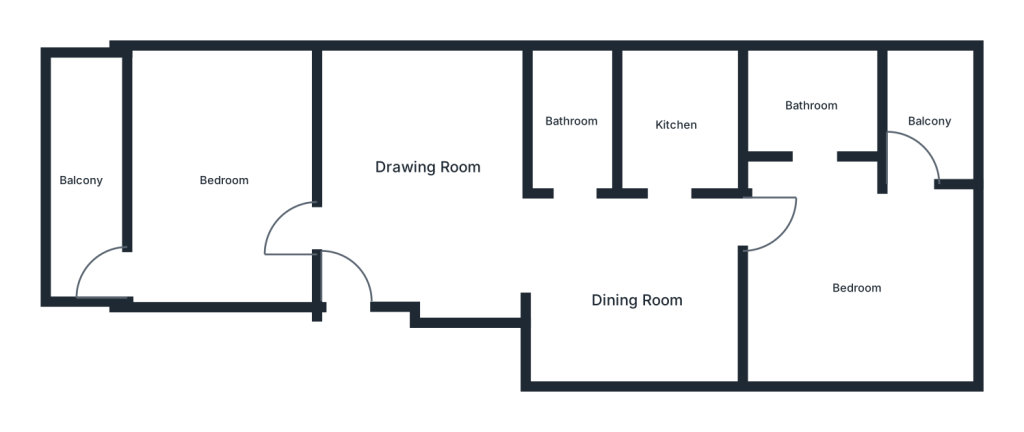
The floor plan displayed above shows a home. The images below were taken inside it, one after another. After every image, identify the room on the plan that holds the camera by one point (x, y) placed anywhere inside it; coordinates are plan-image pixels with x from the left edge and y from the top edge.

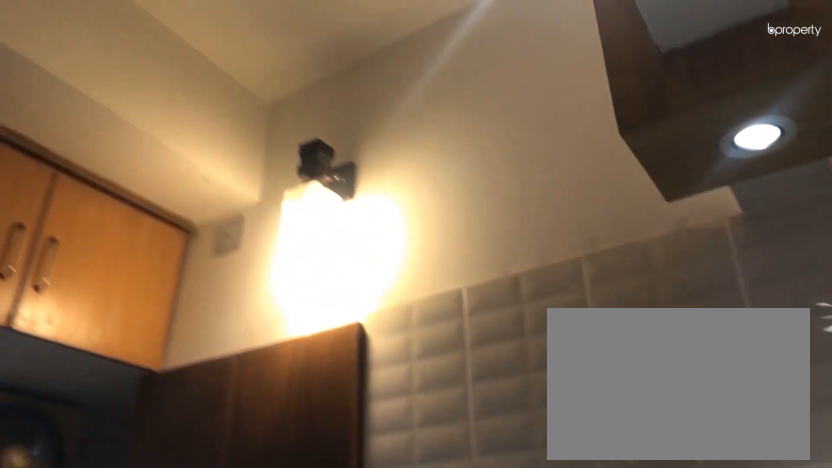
(675, 122)
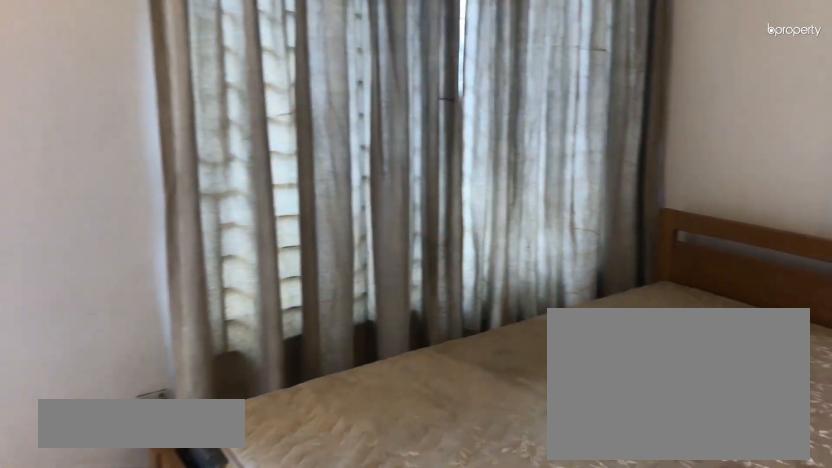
(856, 285)
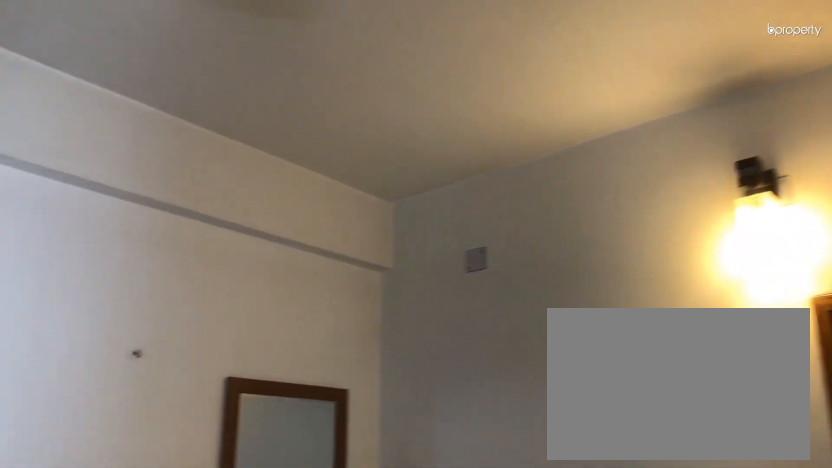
(857, 286)
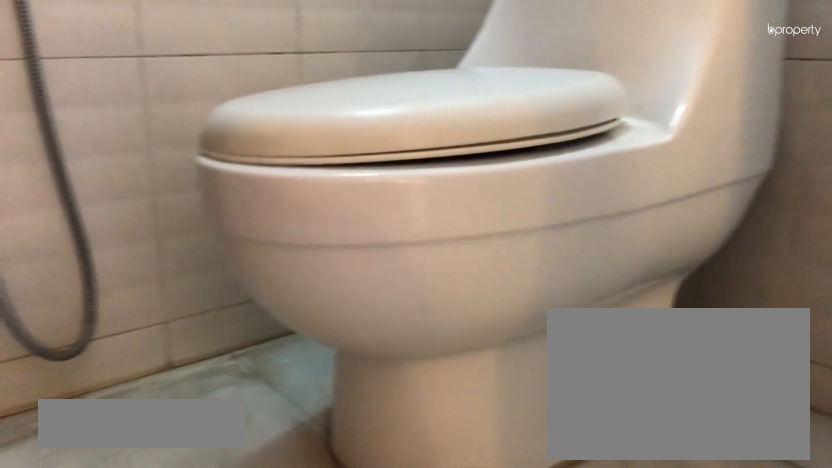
(809, 103)
